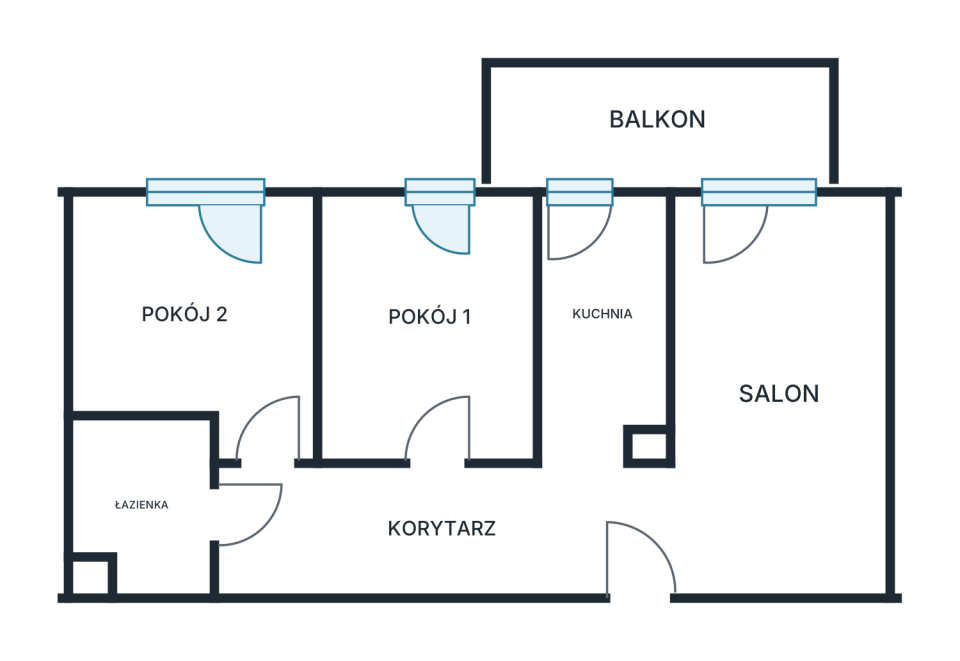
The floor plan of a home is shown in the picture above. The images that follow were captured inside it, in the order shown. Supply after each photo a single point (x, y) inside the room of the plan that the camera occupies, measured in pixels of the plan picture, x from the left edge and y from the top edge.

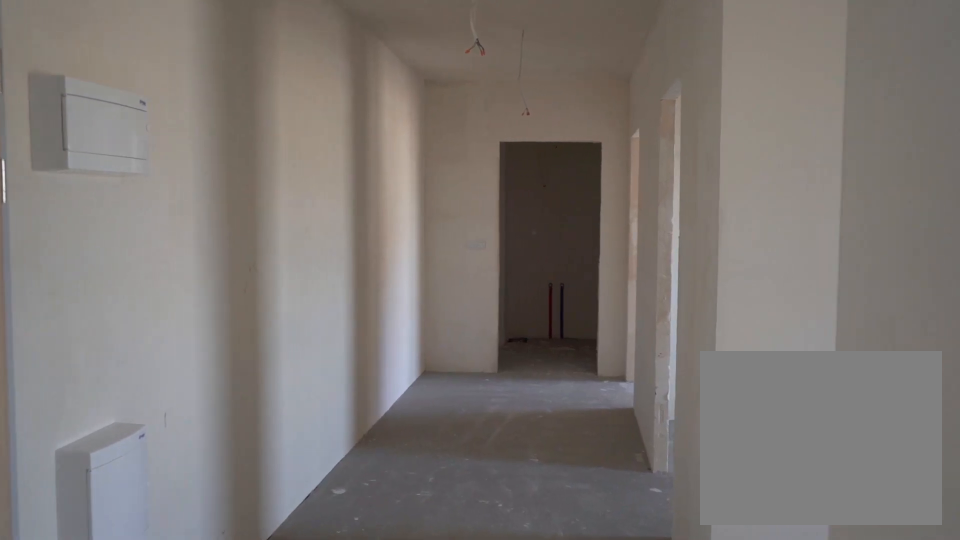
(448, 530)
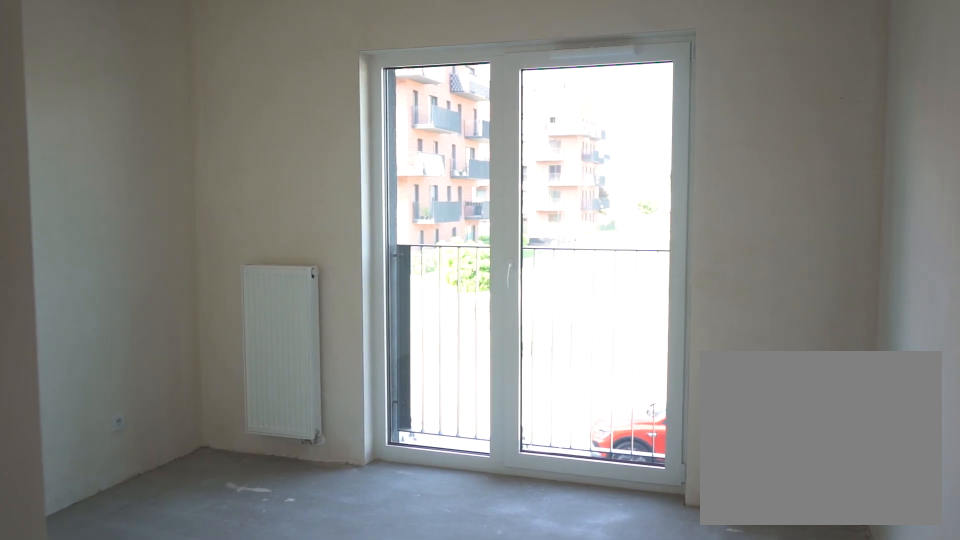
(200, 320)
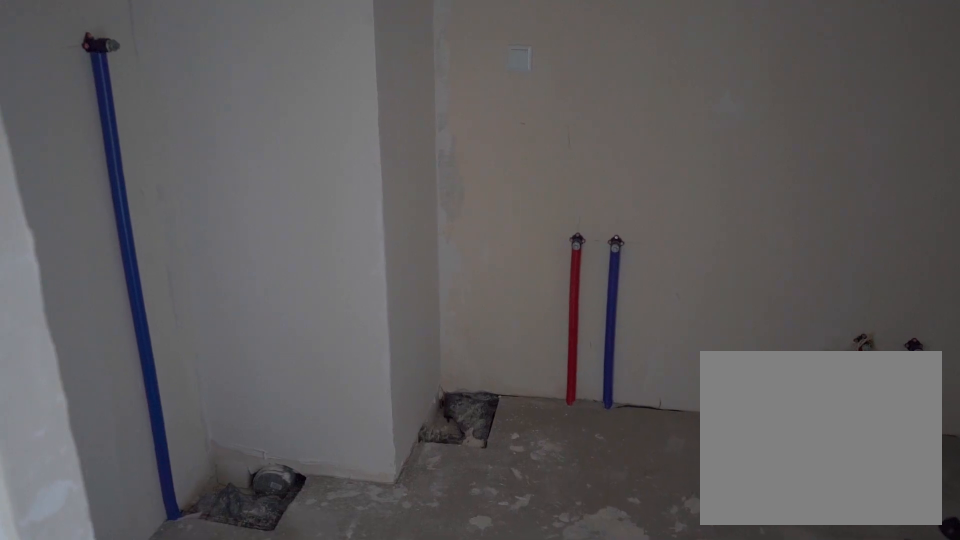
(148, 501)
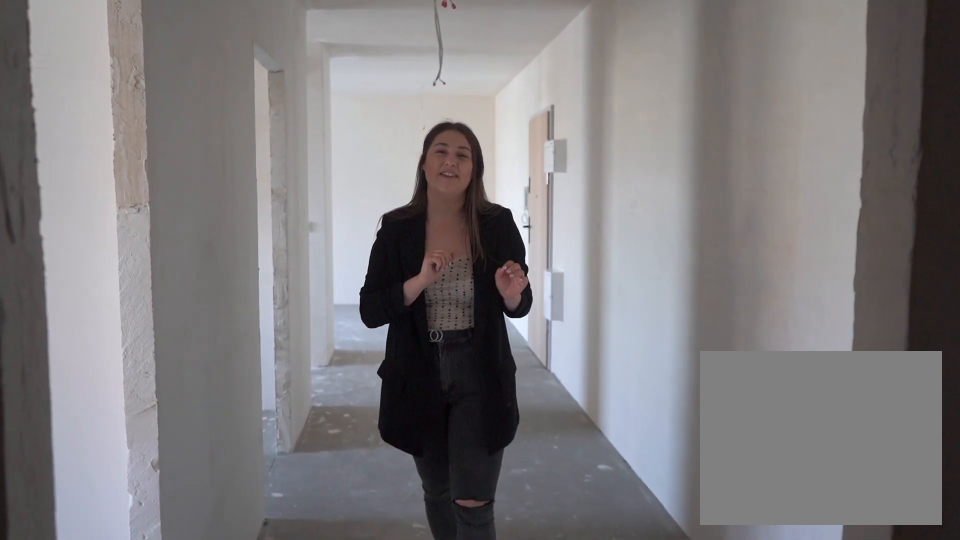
(148, 502)
